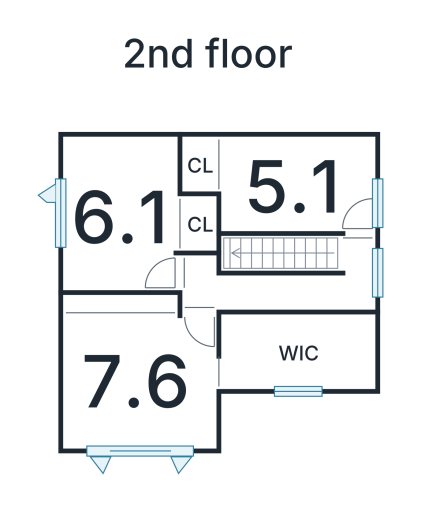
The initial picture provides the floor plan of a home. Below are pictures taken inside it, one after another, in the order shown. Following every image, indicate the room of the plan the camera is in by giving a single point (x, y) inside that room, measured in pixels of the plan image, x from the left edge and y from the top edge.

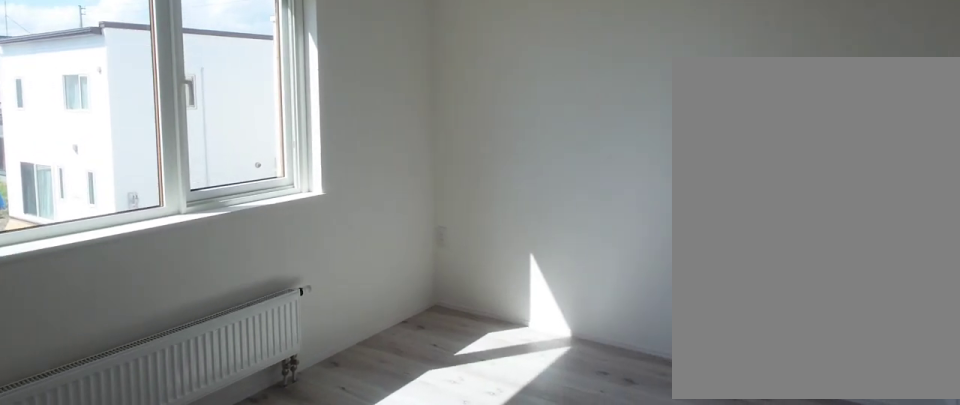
(116, 224)
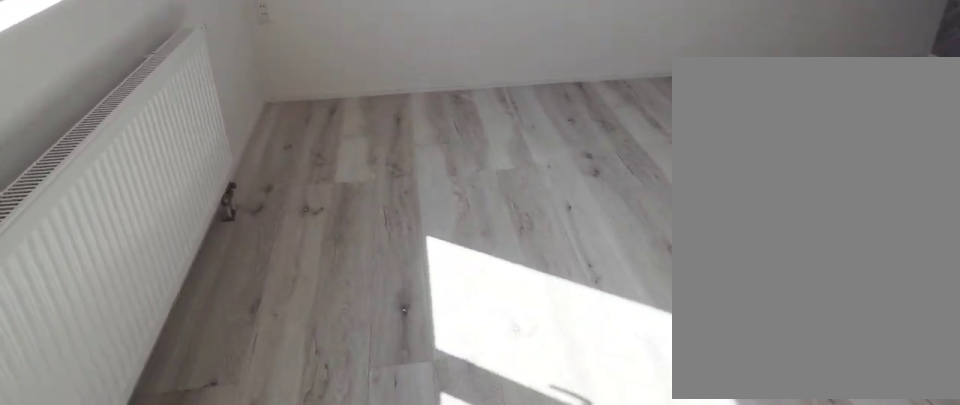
(140, 378)
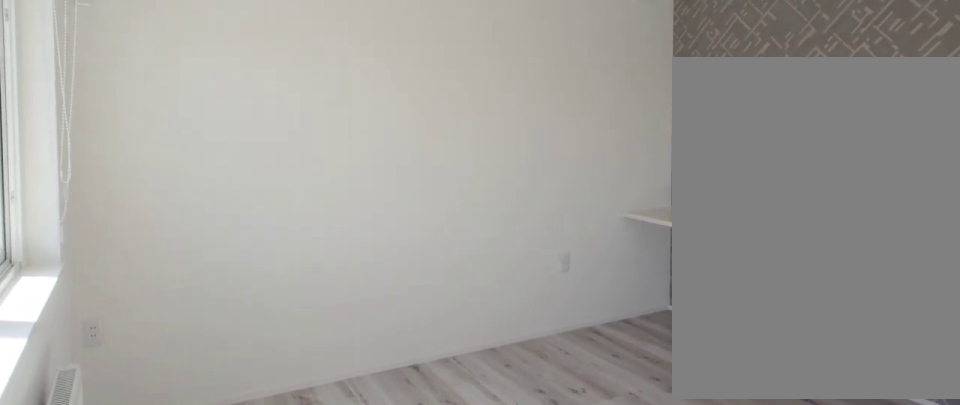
(140, 378)
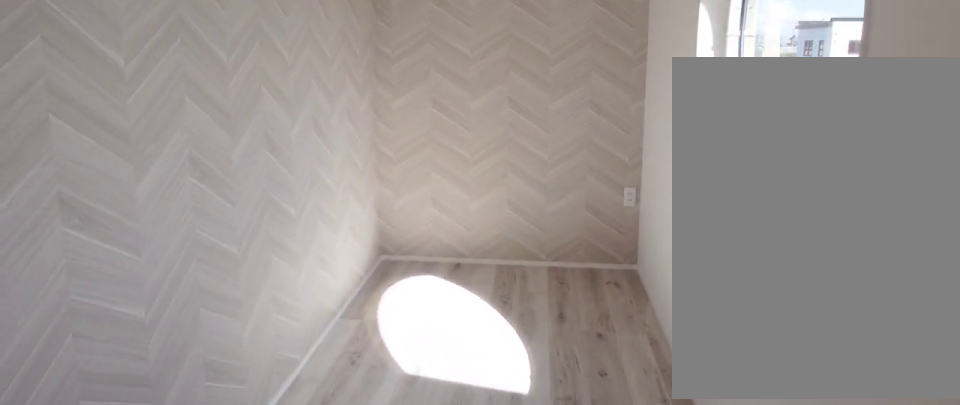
(293, 355)
